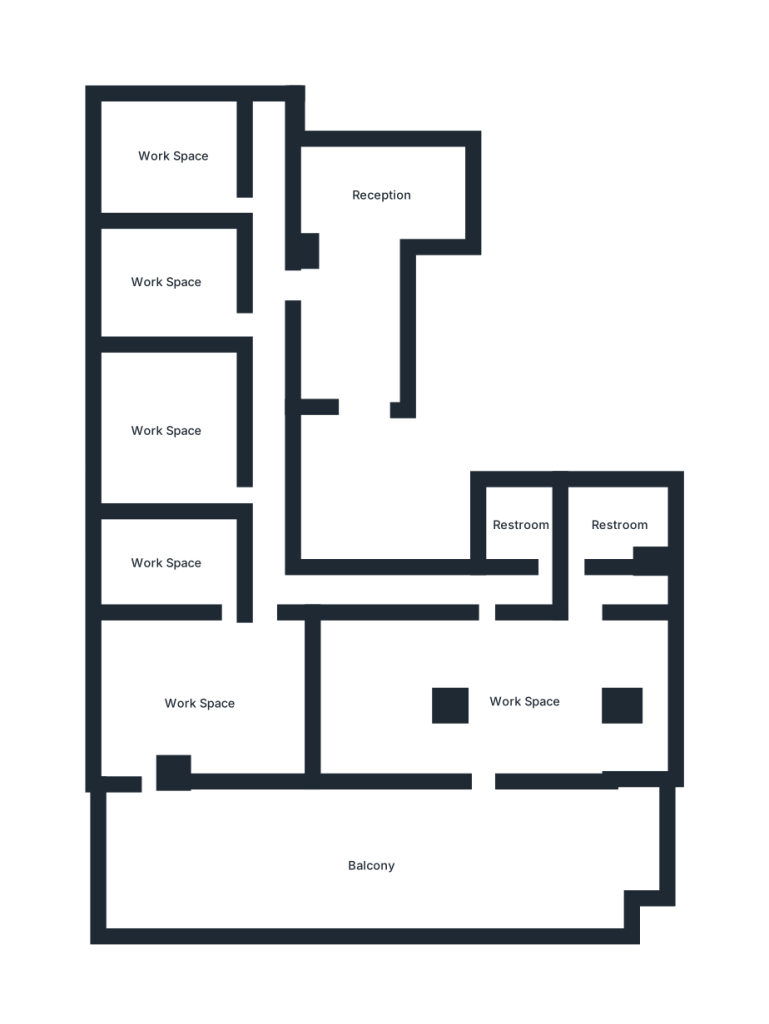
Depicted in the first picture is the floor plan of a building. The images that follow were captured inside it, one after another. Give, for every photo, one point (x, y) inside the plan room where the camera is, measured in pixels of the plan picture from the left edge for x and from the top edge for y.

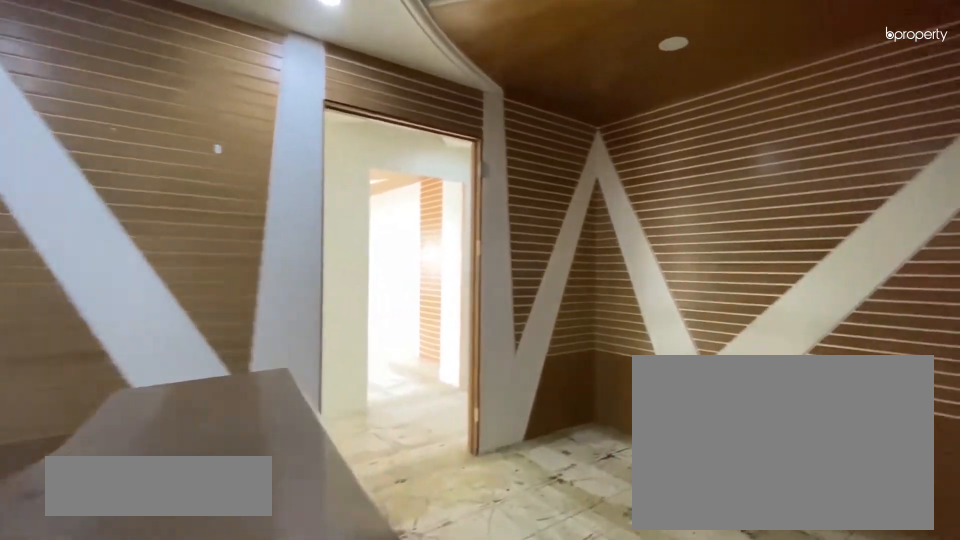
(360, 204)
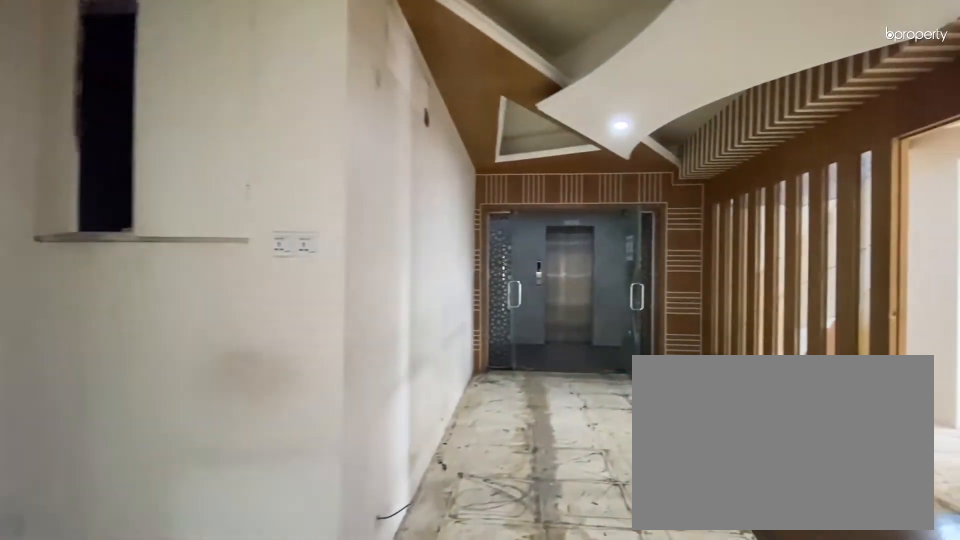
(360, 204)
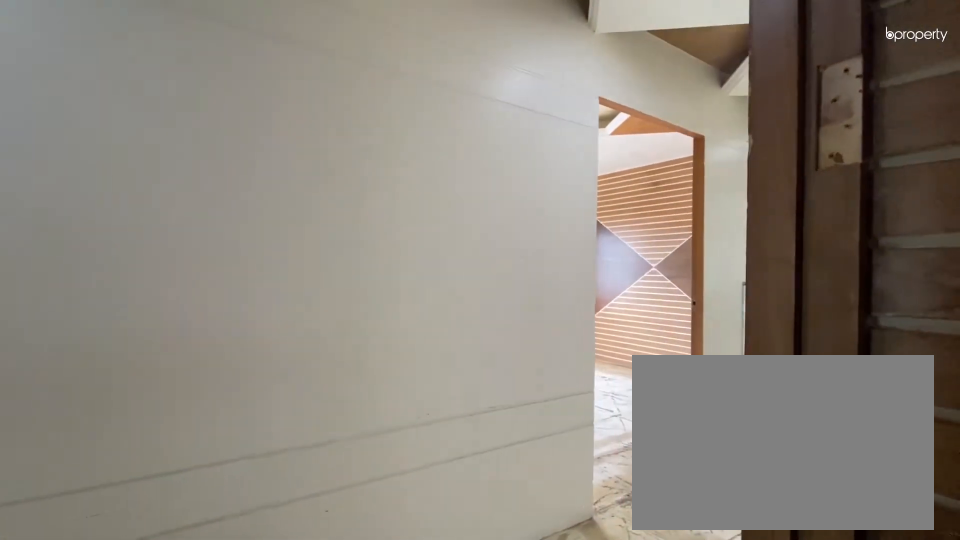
(270, 251)
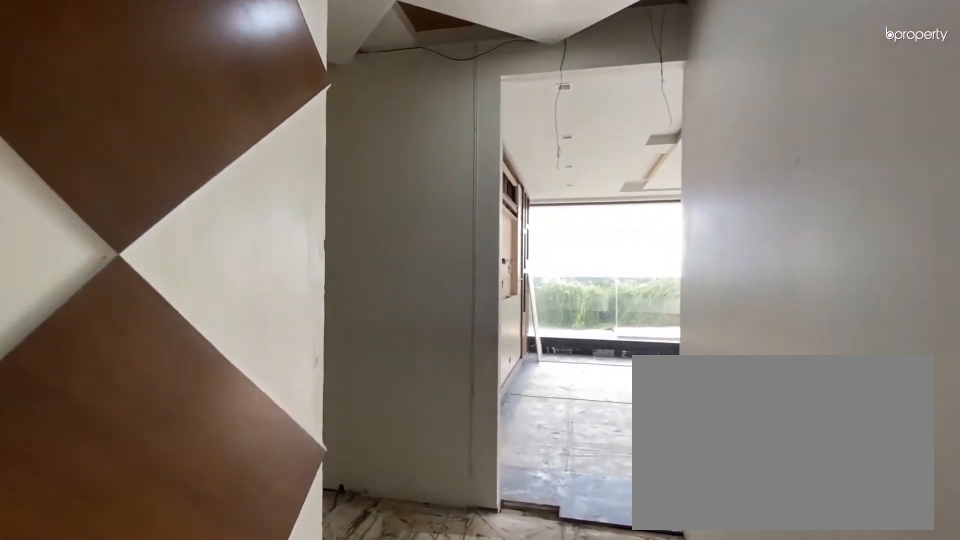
(269, 505)
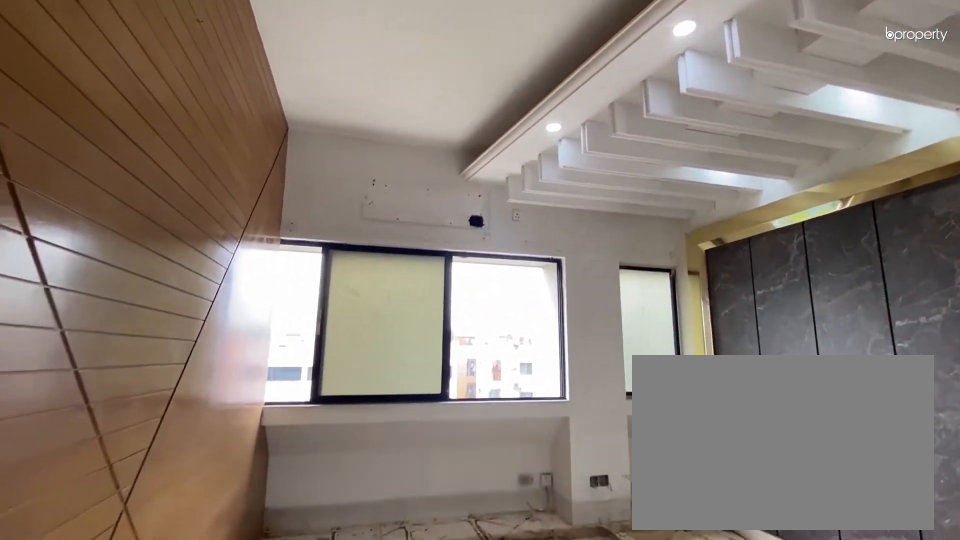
(171, 281)
